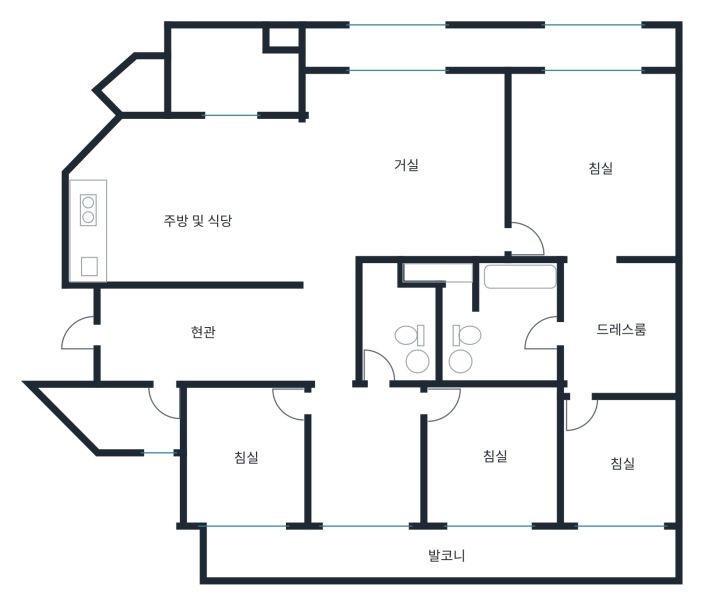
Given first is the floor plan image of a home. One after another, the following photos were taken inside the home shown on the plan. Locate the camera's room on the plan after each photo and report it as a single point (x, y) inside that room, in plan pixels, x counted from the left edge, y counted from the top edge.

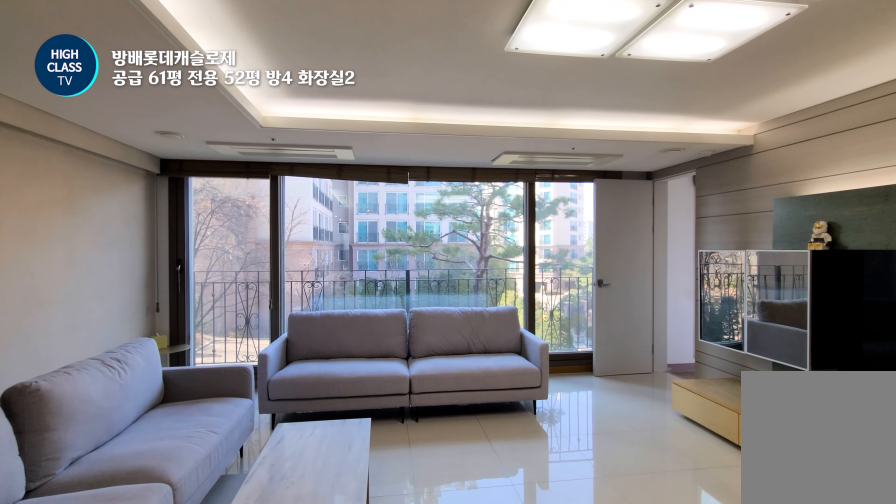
(404, 154)
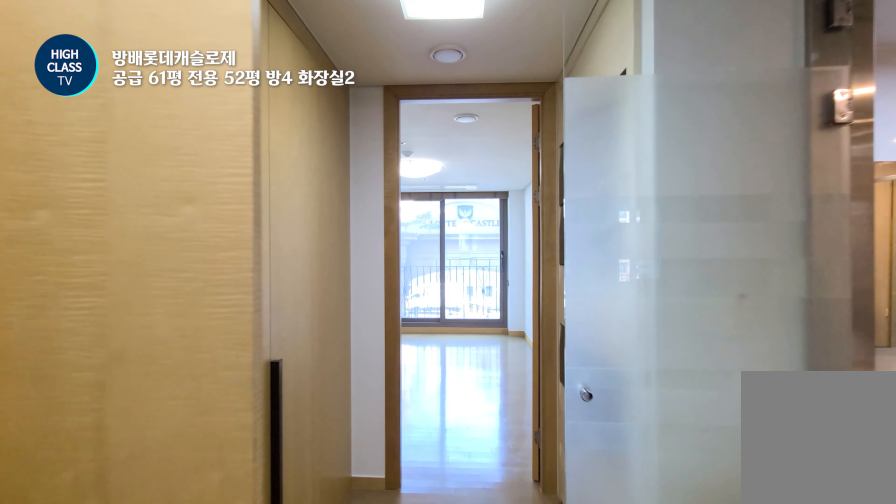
(618, 325)
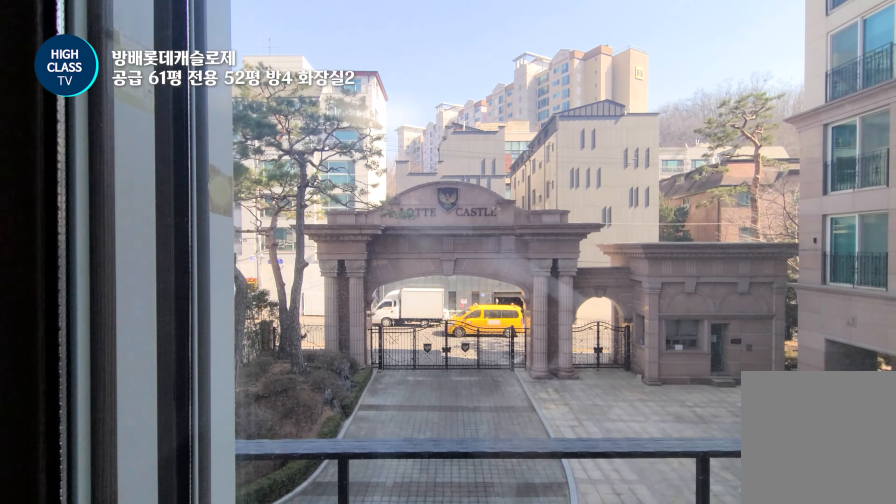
(622, 485)
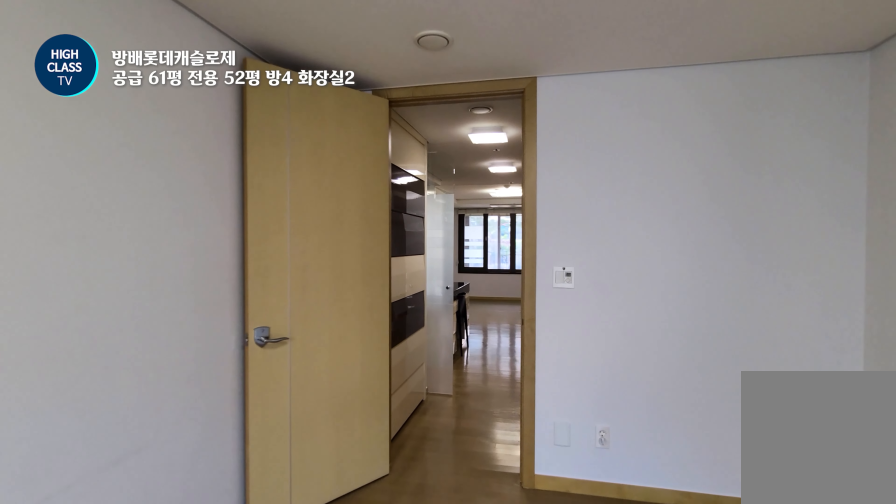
(622, 485)
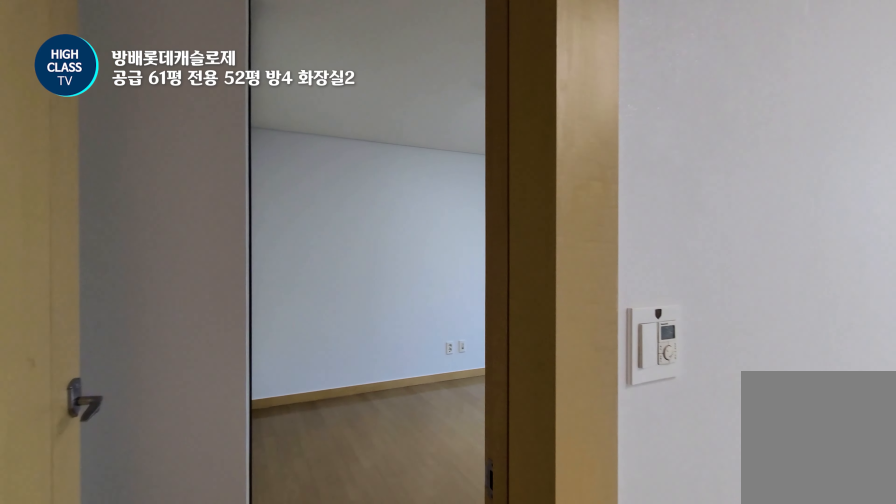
(365, 479)
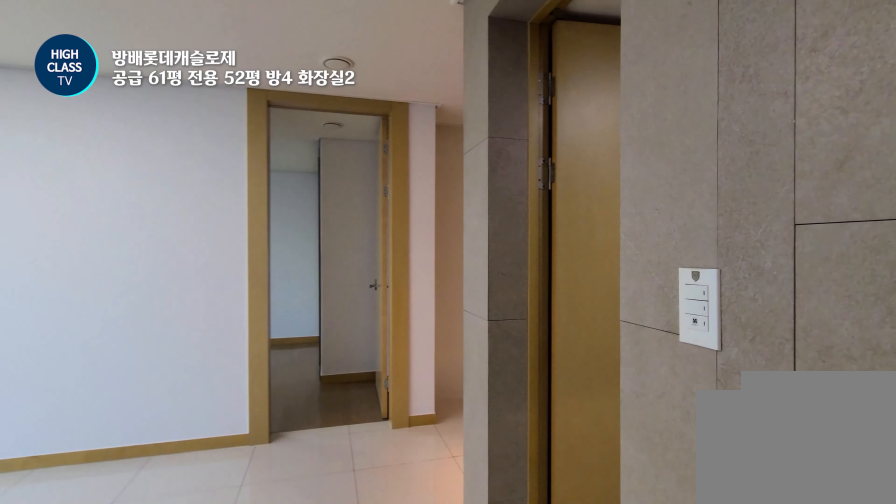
(366, 466)
